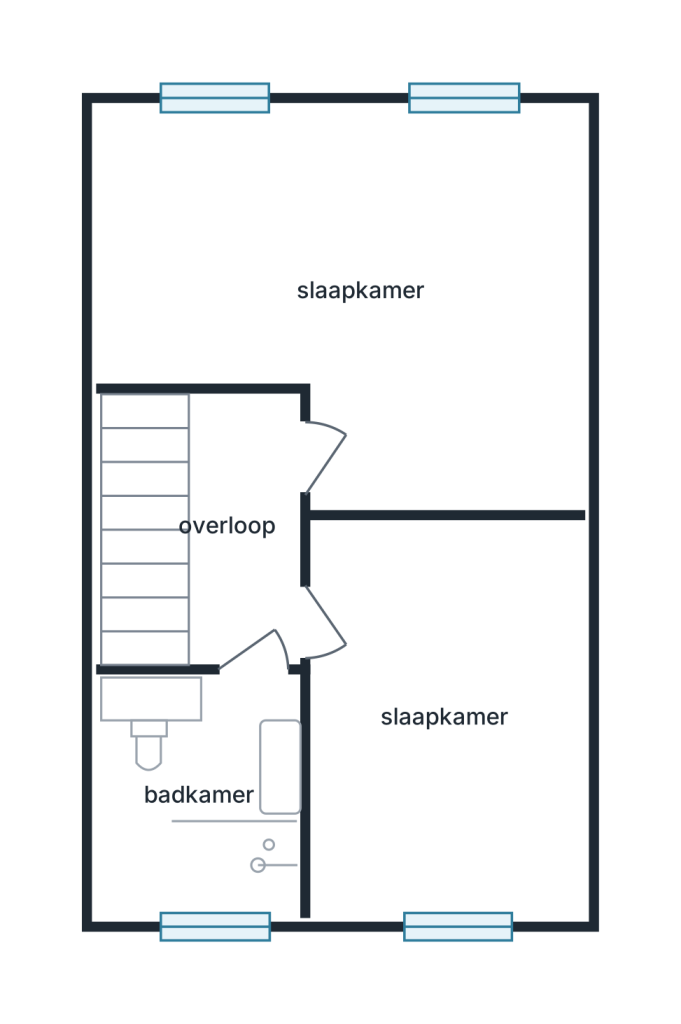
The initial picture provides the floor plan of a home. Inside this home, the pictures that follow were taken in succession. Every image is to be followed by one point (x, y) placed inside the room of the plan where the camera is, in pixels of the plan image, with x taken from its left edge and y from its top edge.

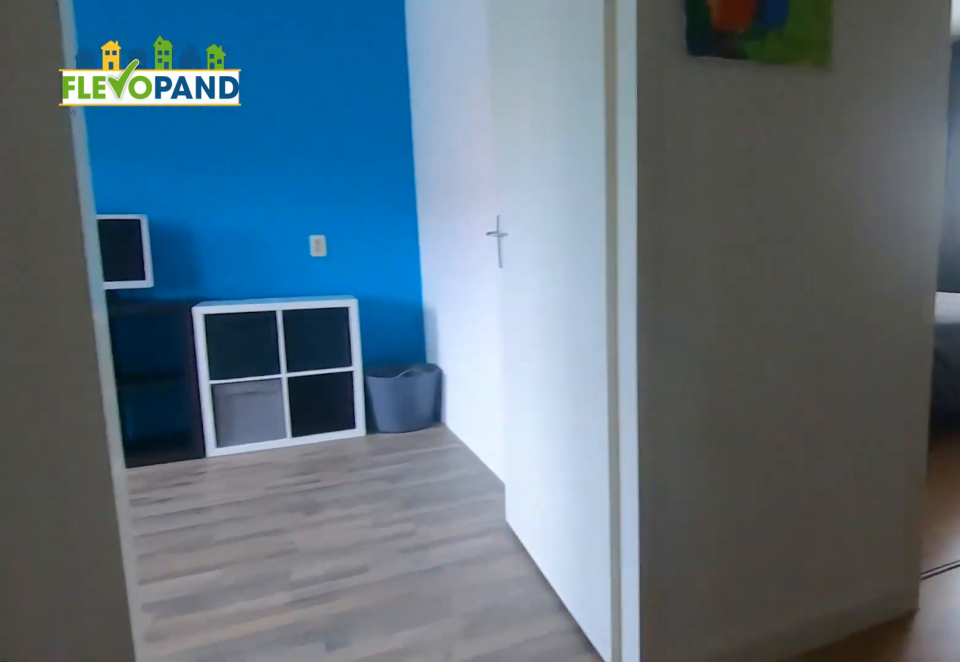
(231, 455)
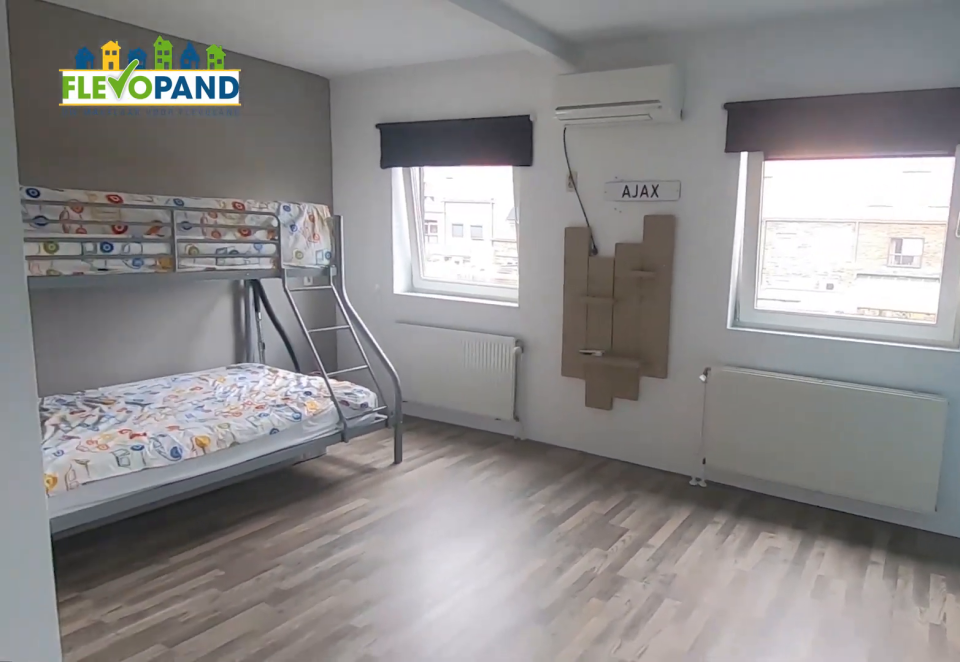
(304, 220)
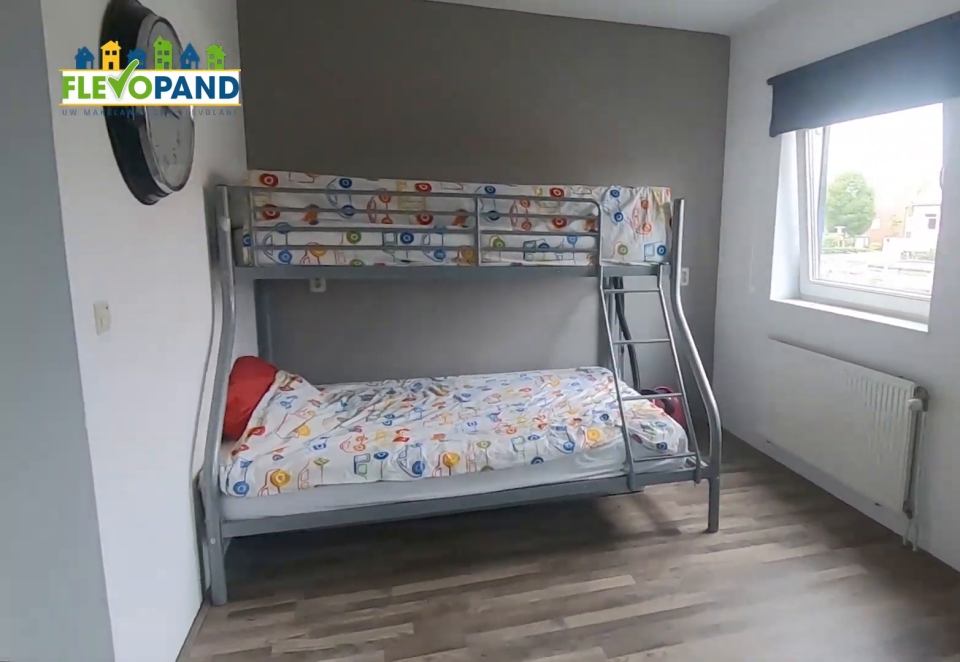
(304, 220)
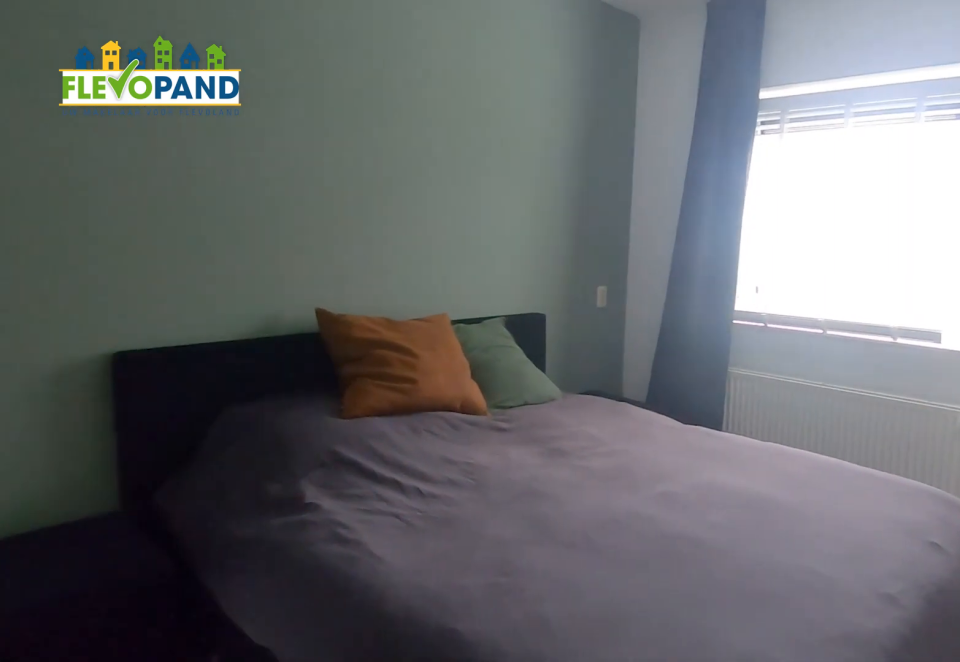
(445, 715)
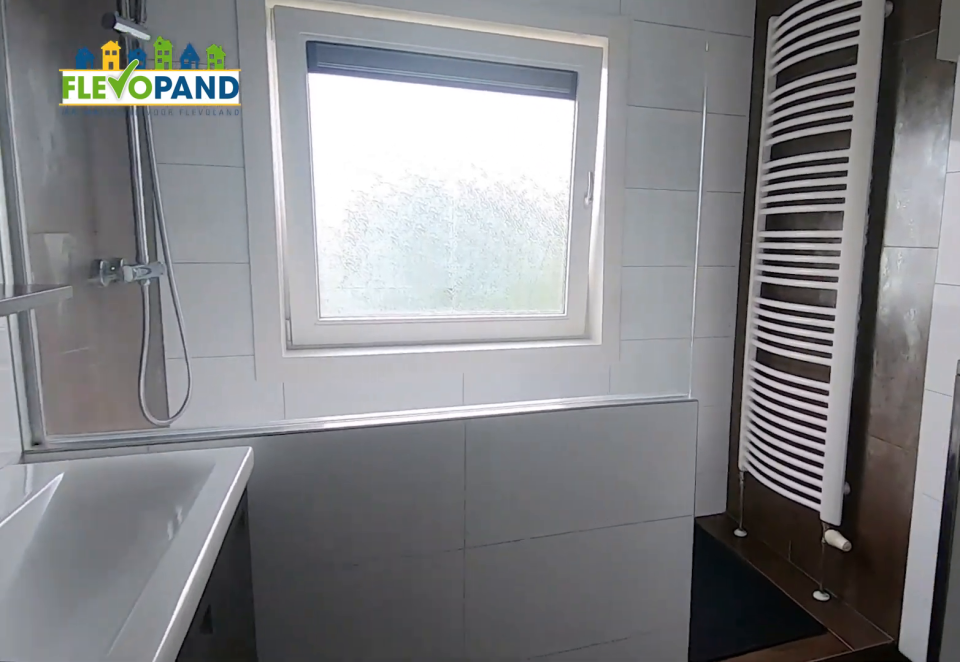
(152, 711)
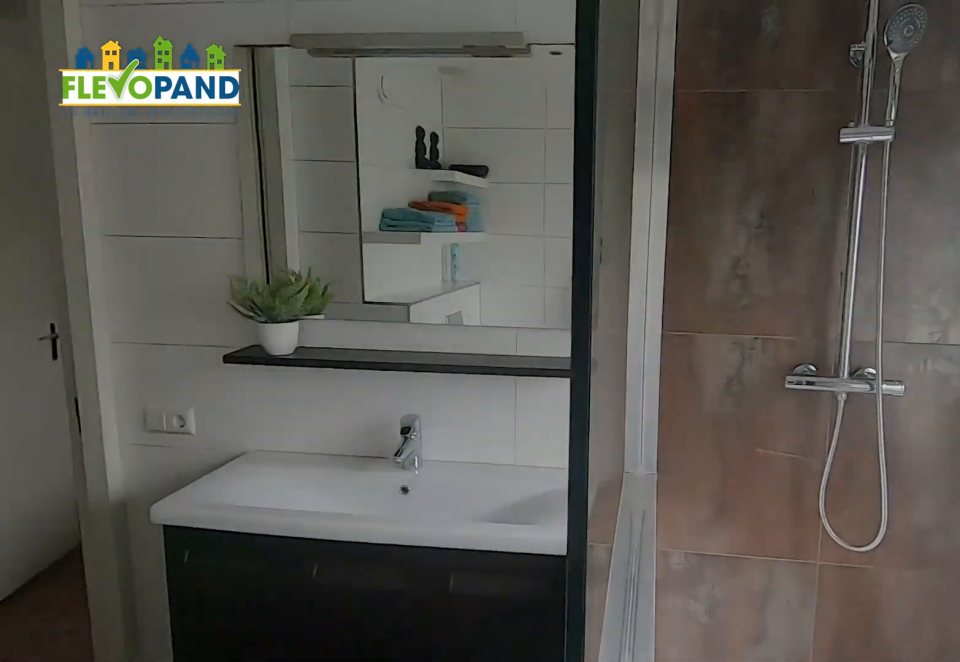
(152, 711)
